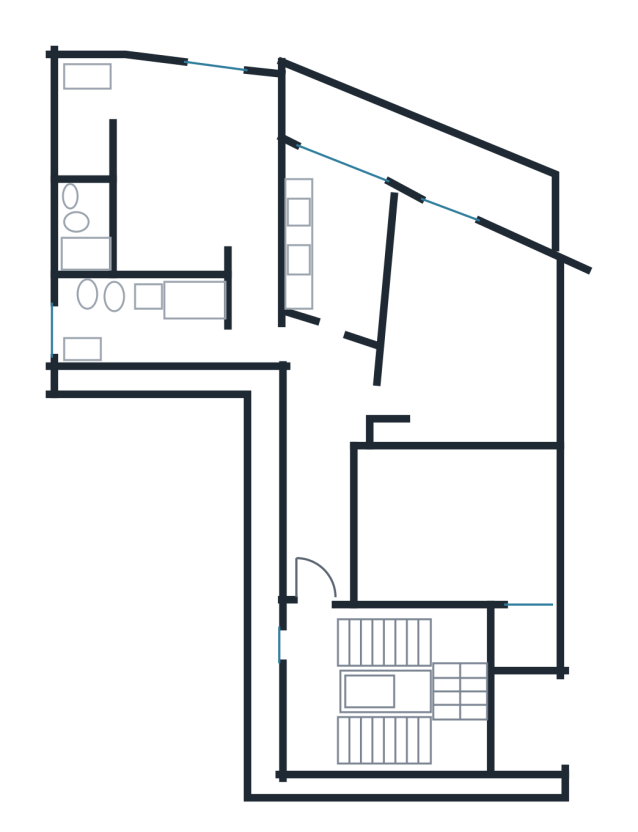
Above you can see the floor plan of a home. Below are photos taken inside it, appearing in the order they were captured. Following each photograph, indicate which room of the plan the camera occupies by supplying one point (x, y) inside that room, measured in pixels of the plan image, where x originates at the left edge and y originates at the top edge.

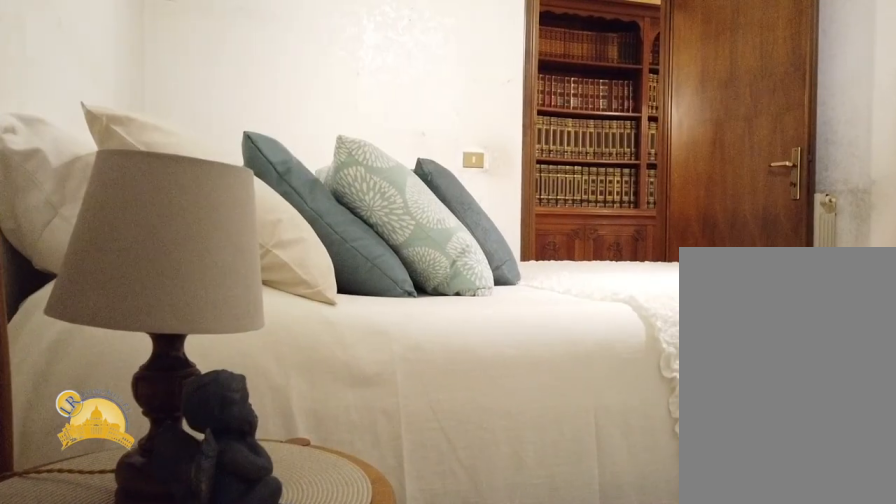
(452, 526)
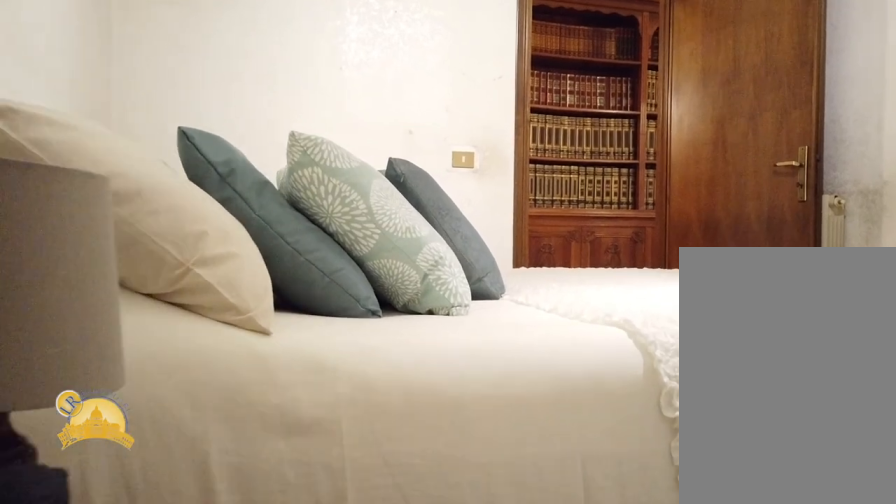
(452, 526)
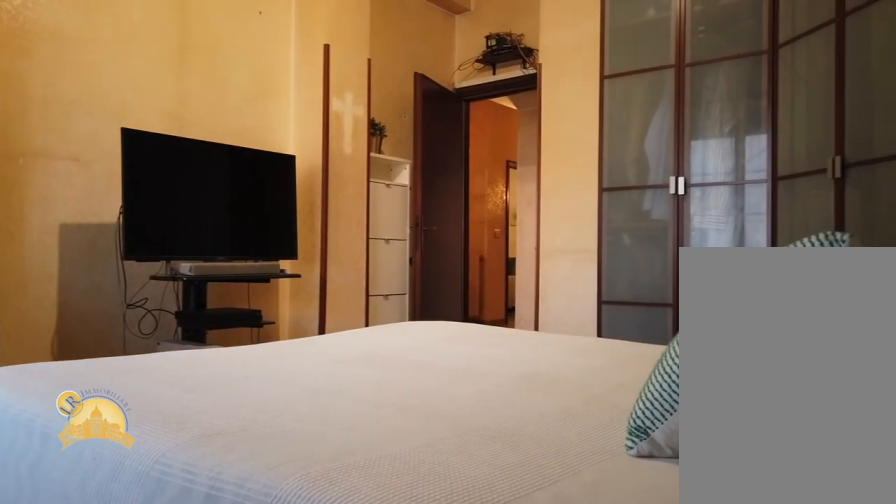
(195, 184)
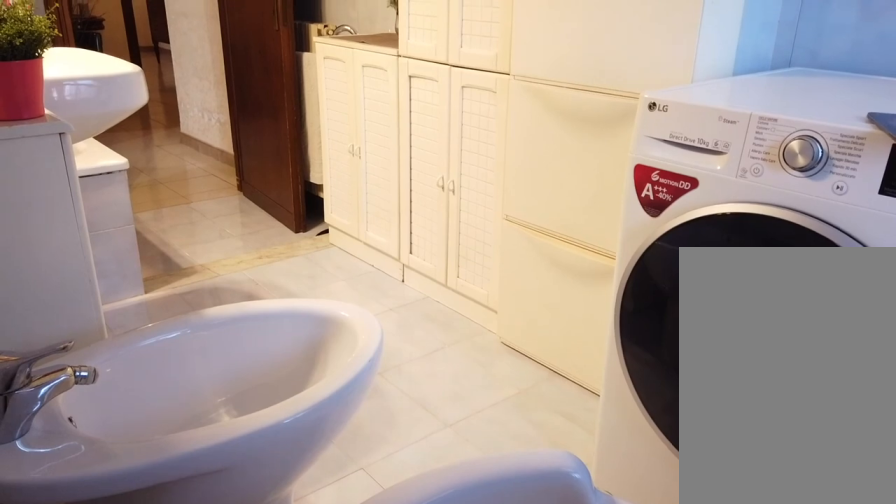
(142, 318)
